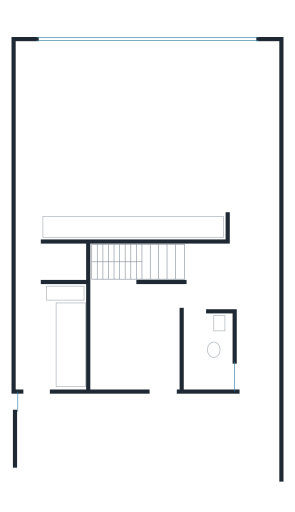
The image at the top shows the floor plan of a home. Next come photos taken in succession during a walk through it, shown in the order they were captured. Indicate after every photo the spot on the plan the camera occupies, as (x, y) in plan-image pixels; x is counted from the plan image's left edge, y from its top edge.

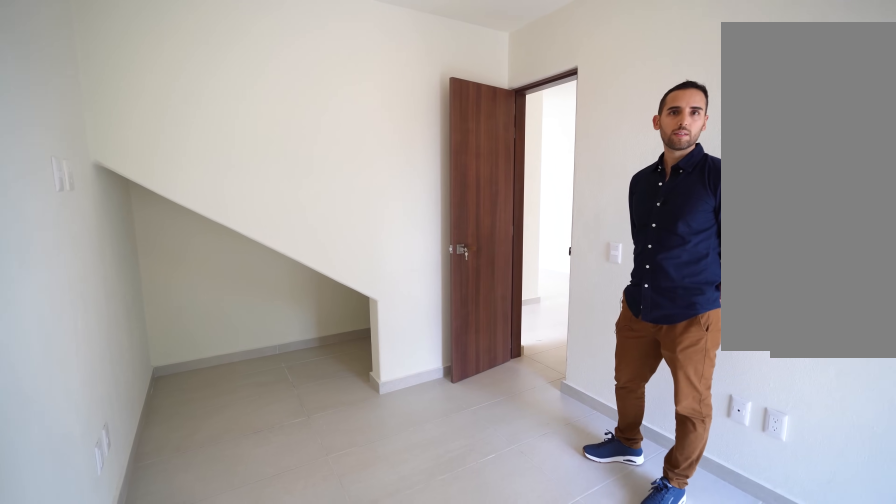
(115, 377)
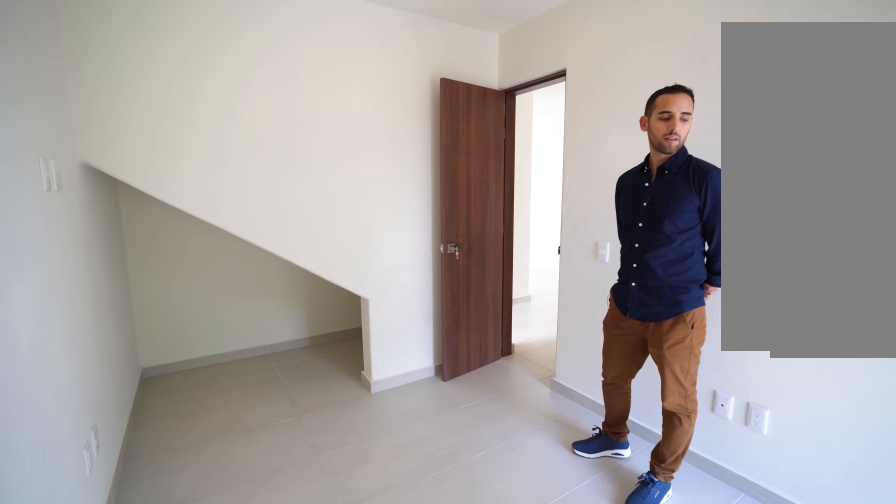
(114, 378)
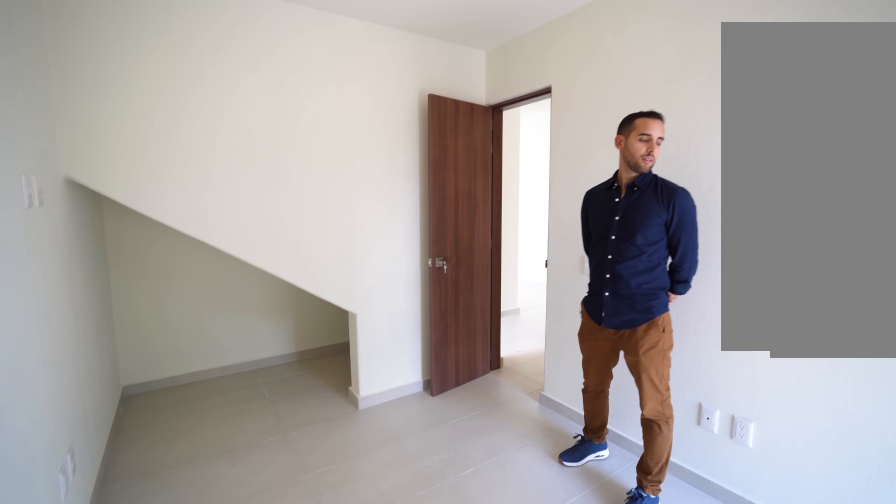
(115, 378)
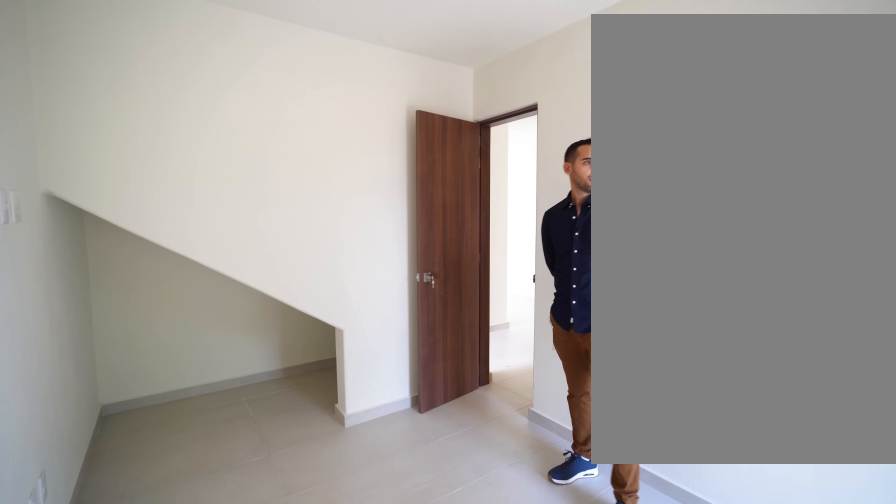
(115, 378)
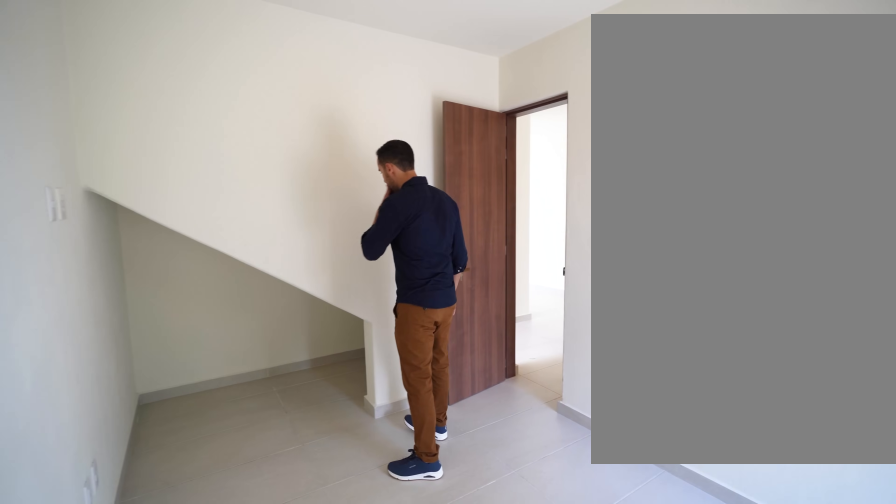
(115, 377)
